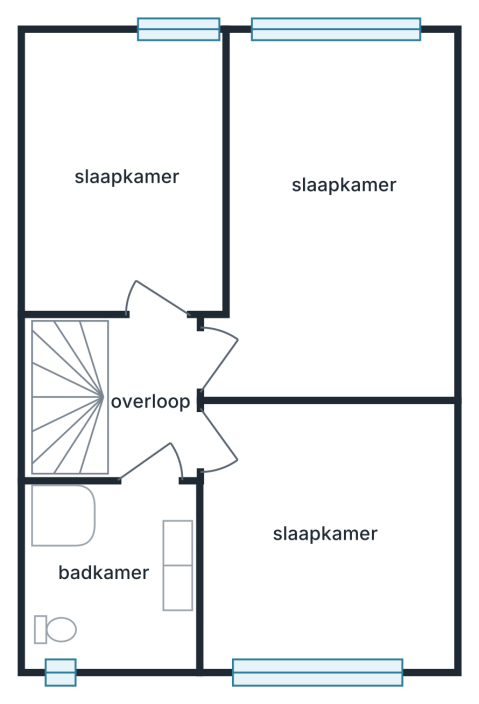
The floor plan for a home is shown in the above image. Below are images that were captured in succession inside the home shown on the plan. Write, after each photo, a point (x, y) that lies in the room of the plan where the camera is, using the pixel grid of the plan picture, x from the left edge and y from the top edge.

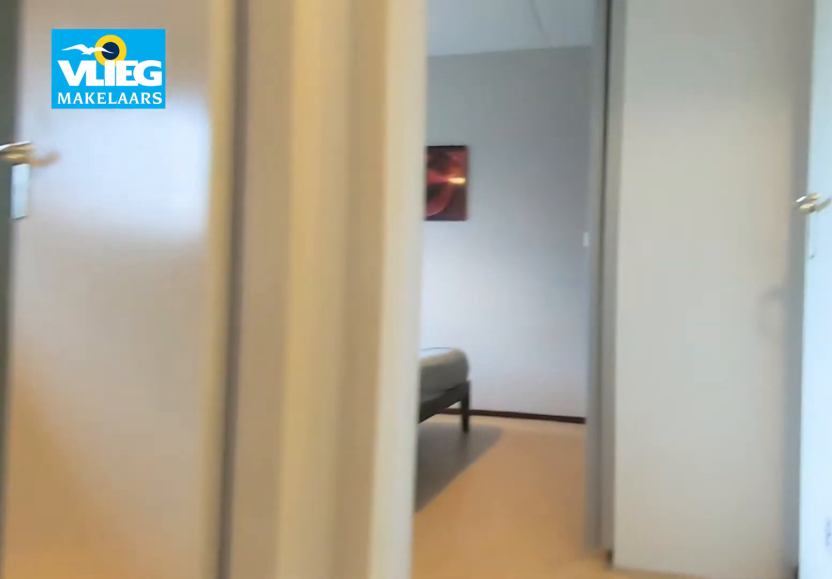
(150, 404)
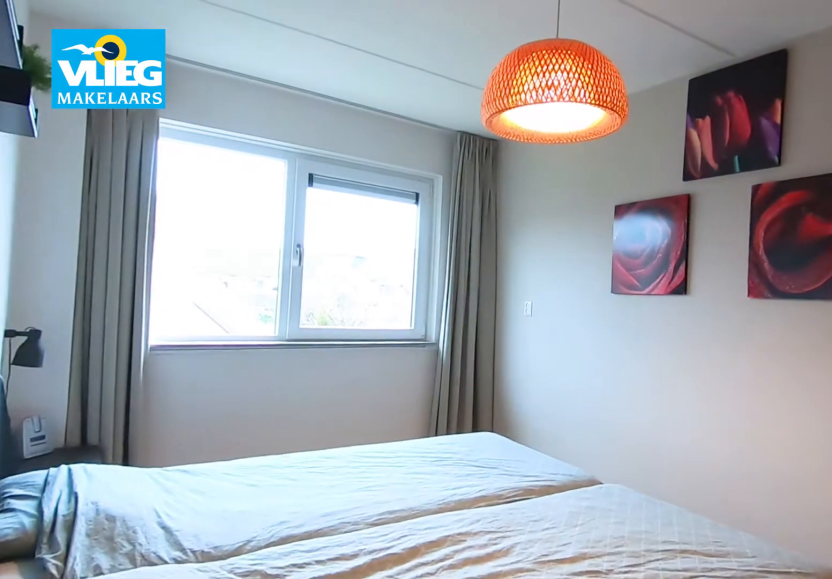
(333, 162)
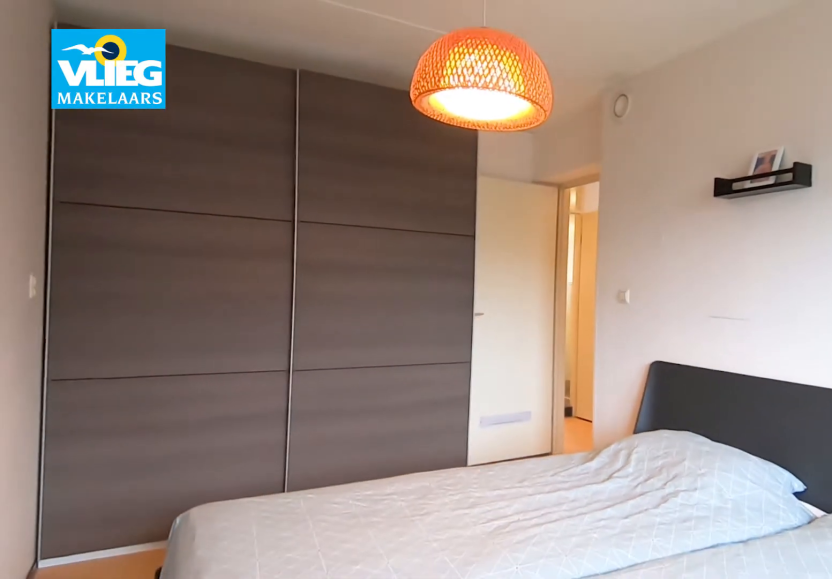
(333, 162)
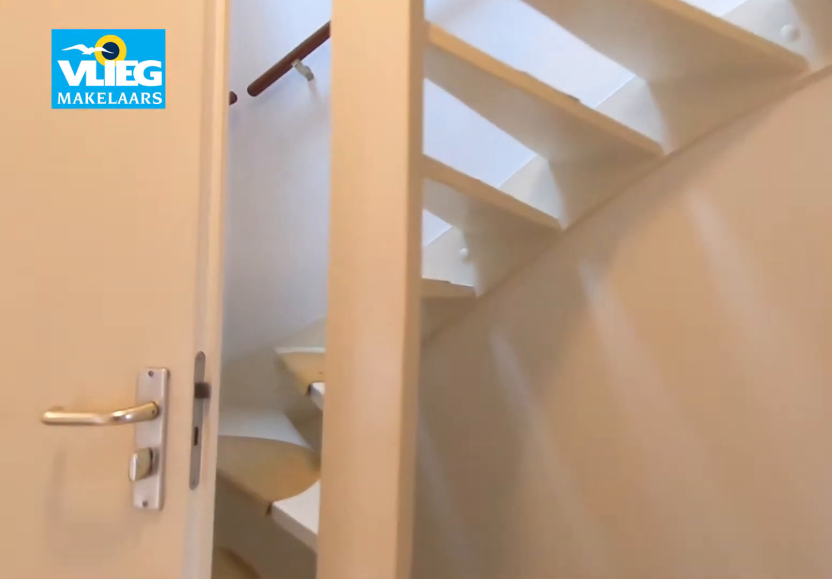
(149, 404)
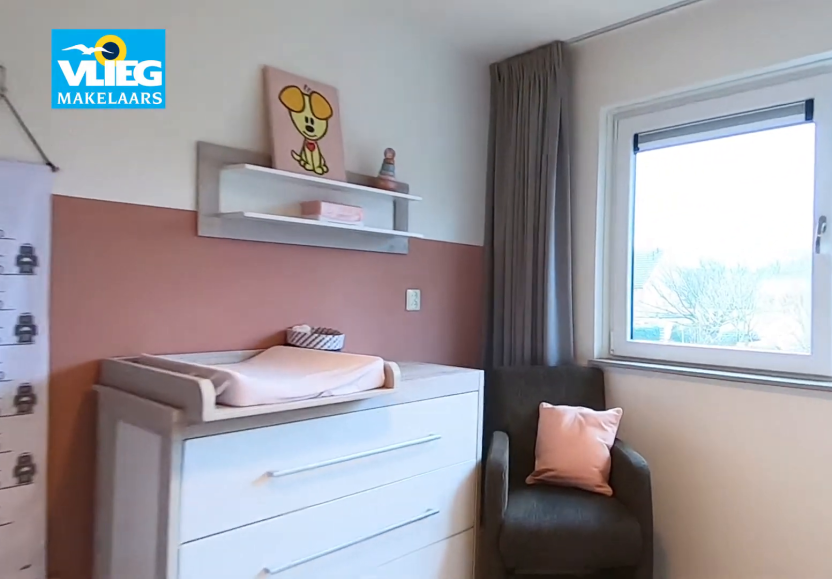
(325, 532)
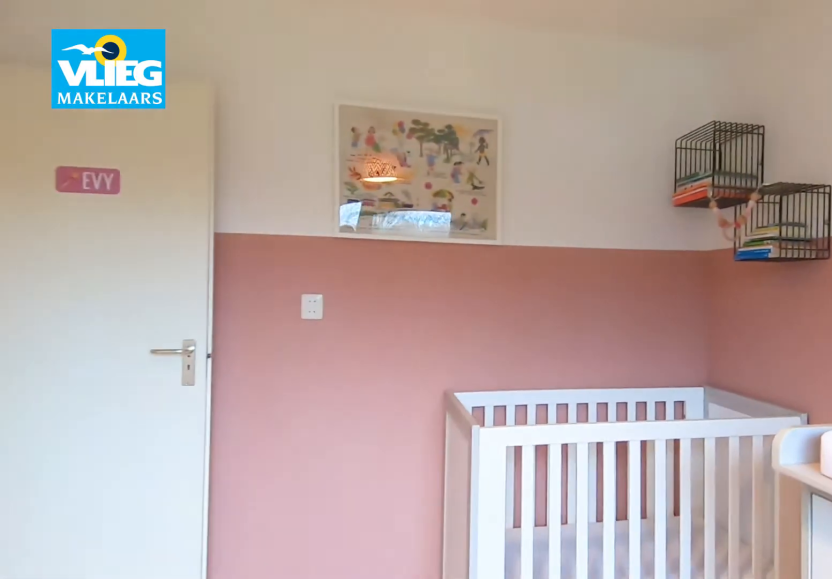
(325, 532)
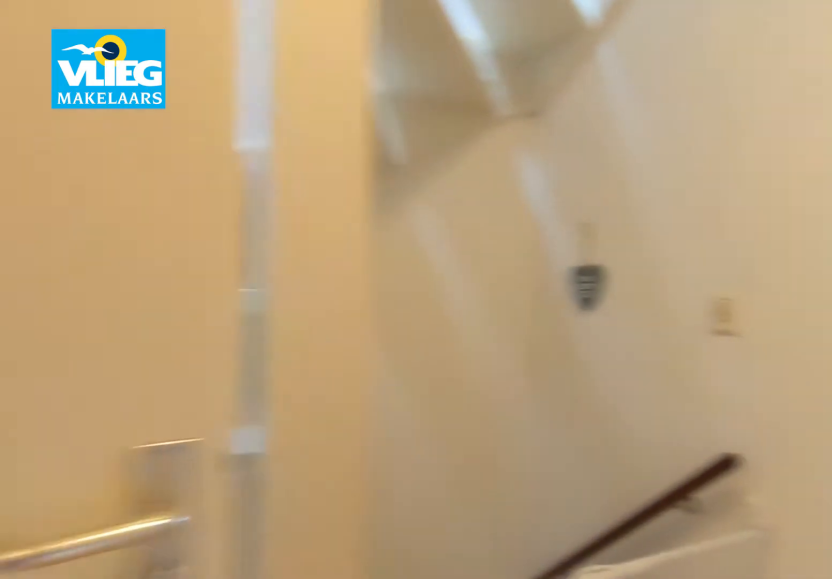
(149, 404)
